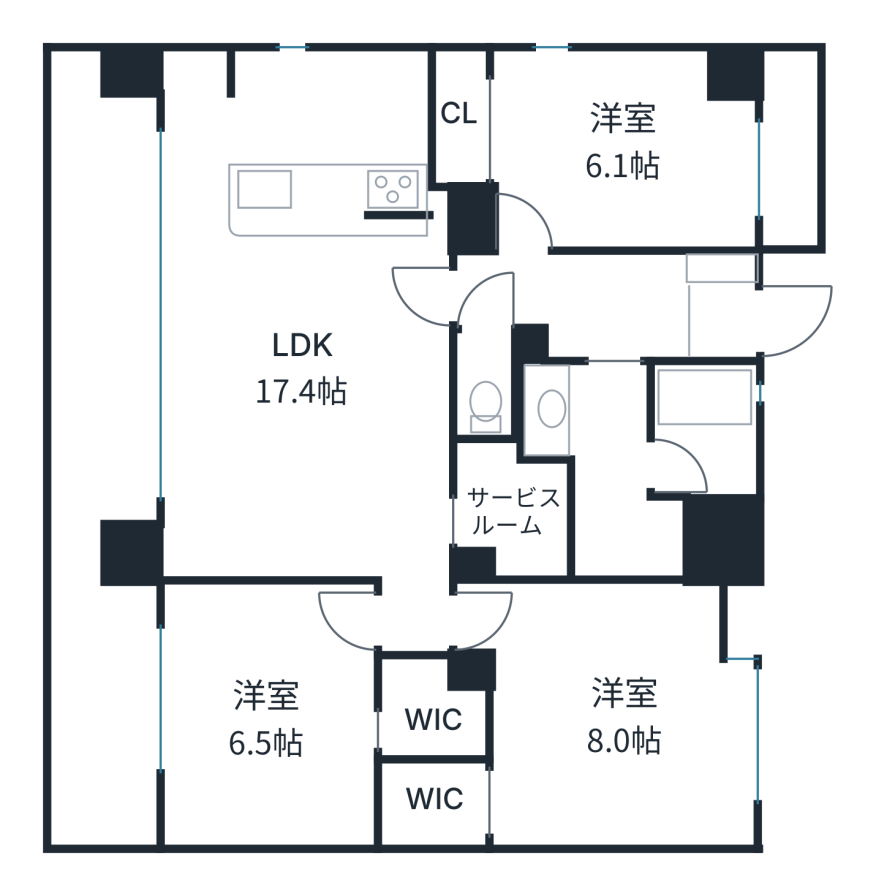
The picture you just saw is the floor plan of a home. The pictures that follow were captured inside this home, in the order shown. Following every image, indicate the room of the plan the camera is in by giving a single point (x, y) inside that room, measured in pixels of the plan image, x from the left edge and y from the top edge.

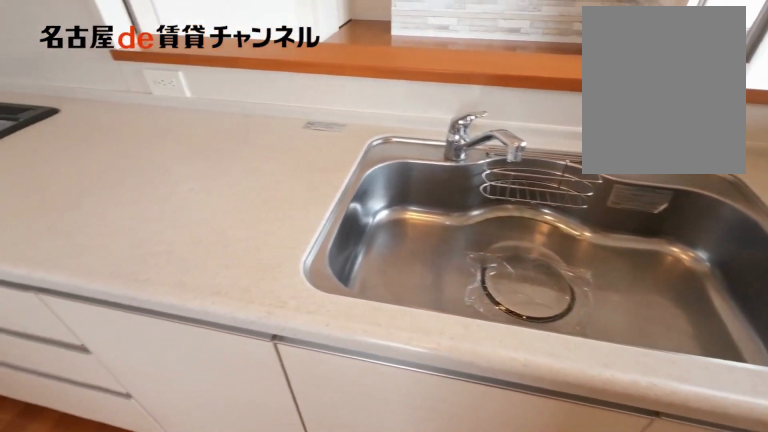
(302, 313)
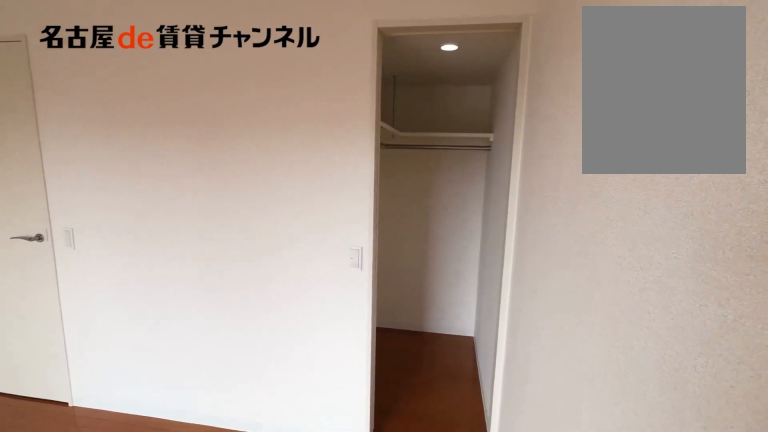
(298, 728)
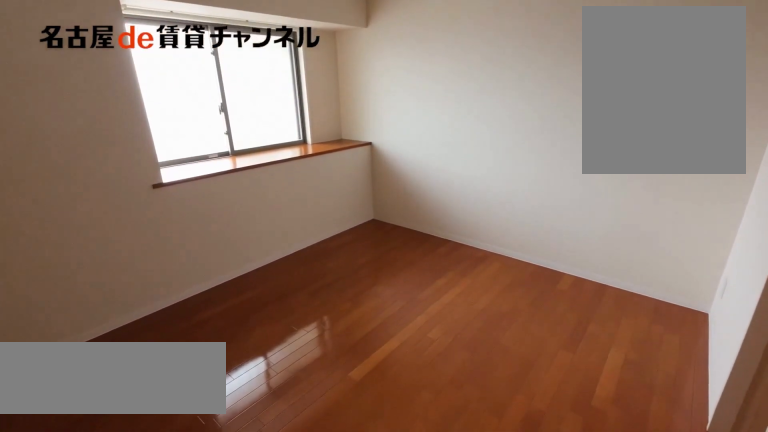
(585, 709)
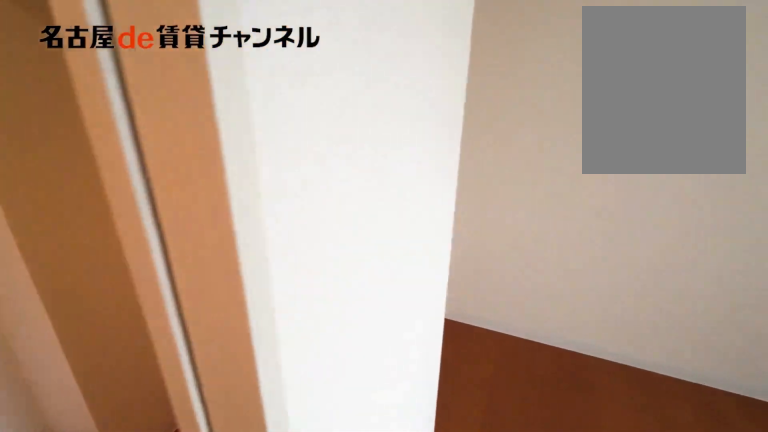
(585, 709)
